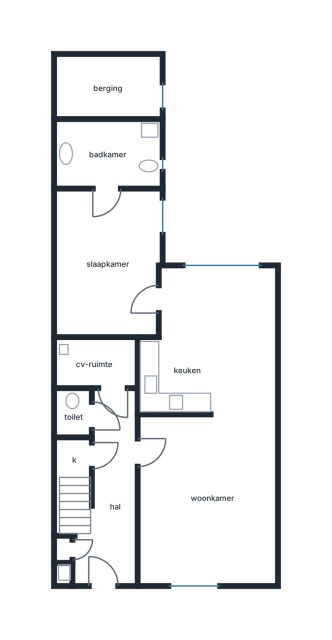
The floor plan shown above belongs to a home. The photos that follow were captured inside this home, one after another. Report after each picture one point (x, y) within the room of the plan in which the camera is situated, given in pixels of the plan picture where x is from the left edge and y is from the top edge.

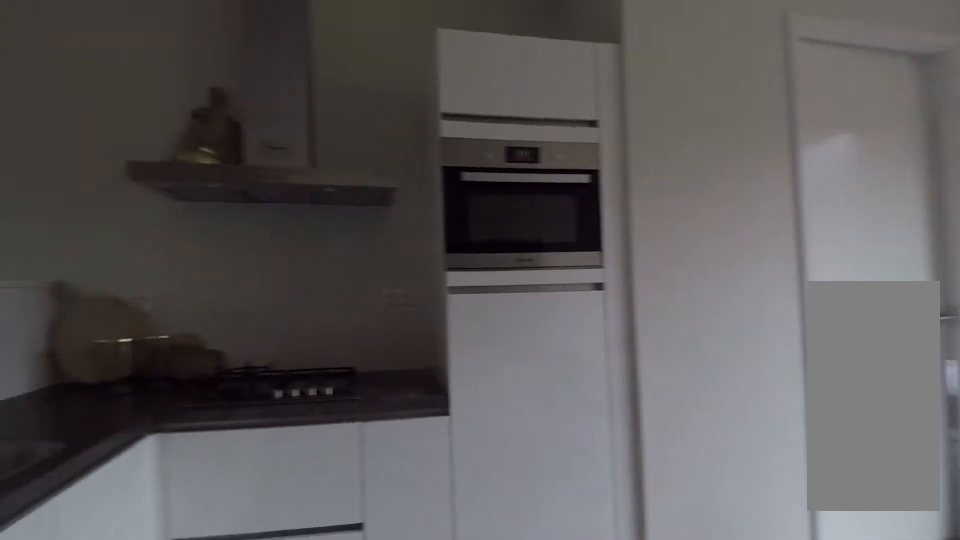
(214, 289)
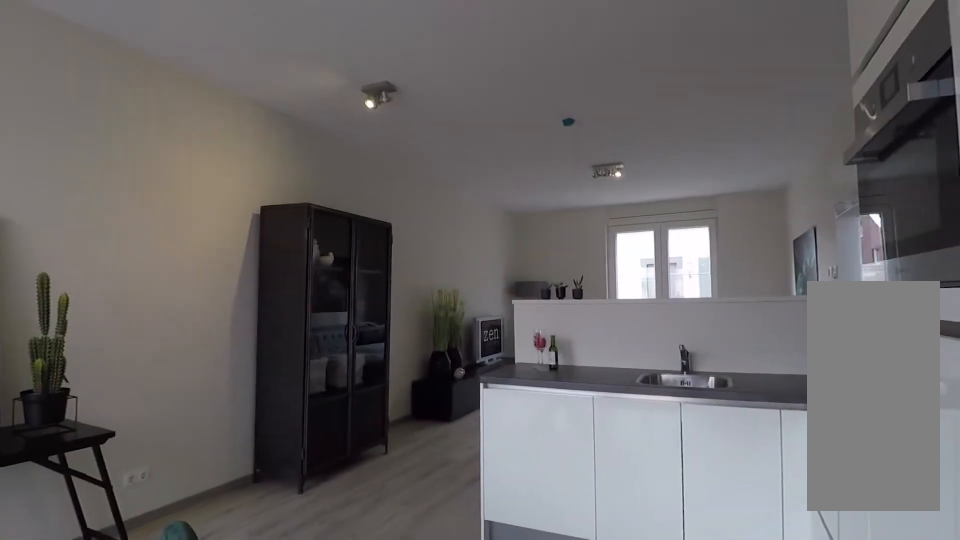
(214, 289)
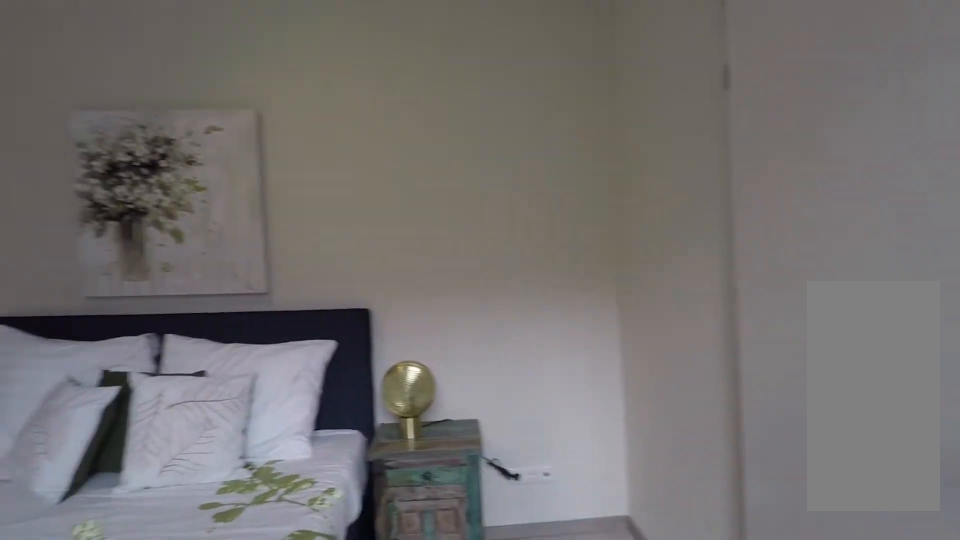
(106, 252)
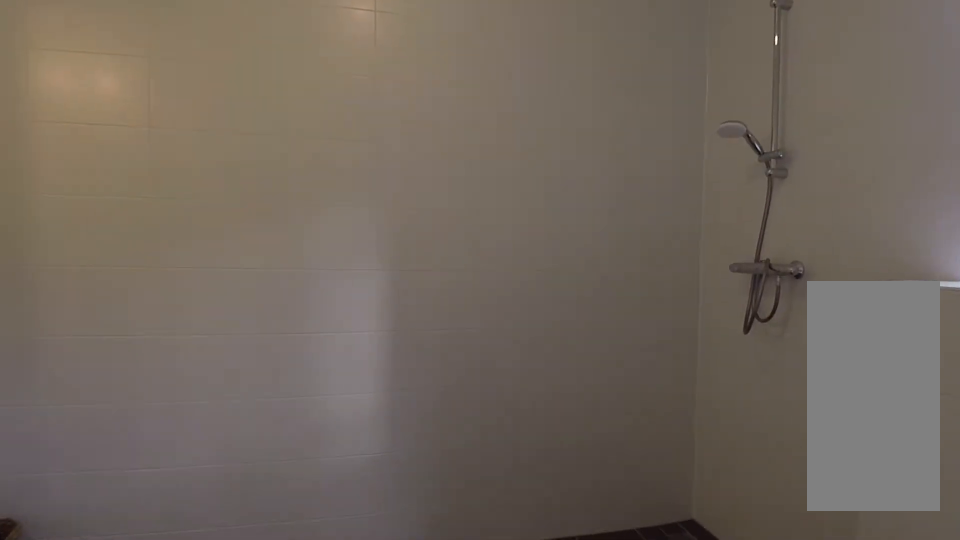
(77, 154)
